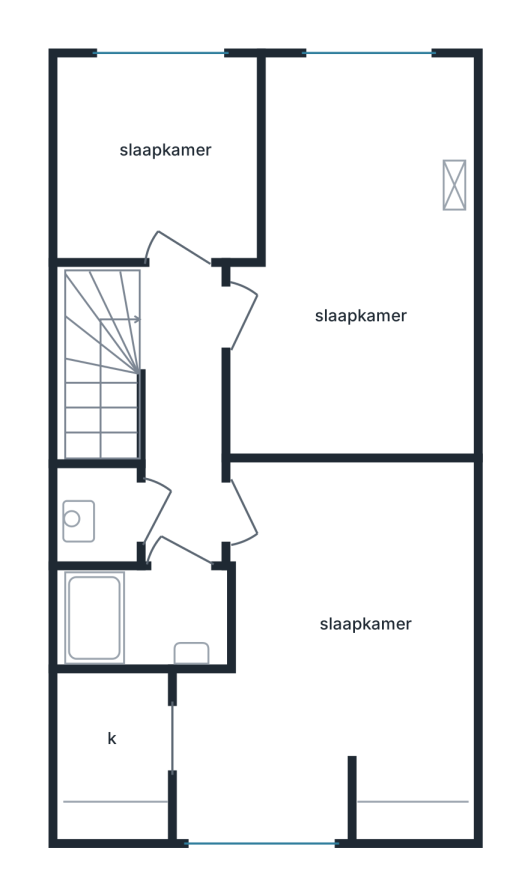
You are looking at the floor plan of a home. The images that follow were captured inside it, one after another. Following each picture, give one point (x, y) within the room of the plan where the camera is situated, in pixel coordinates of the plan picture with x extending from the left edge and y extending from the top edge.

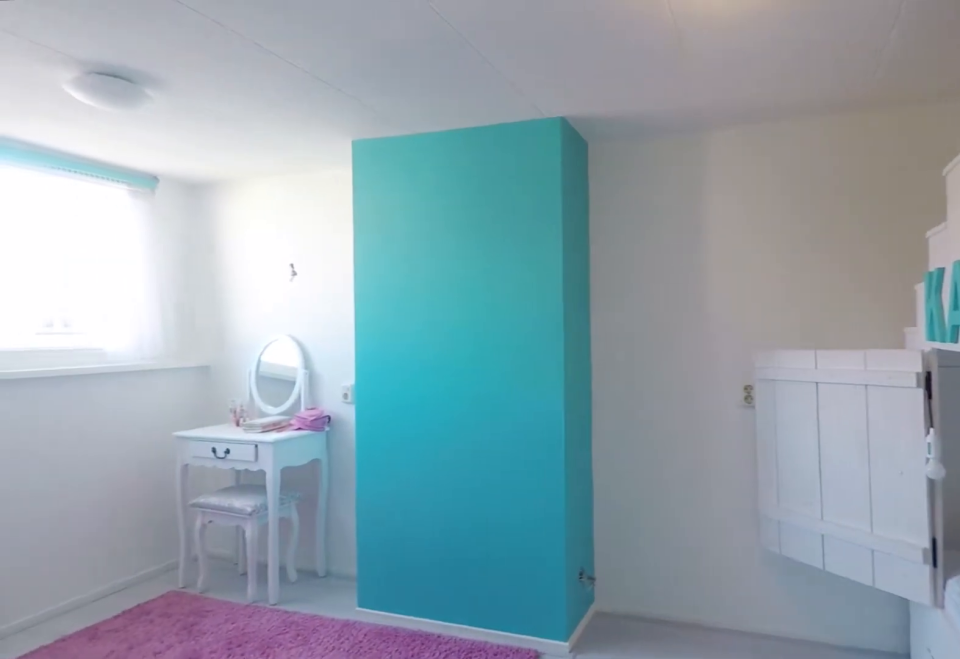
(358, 267)
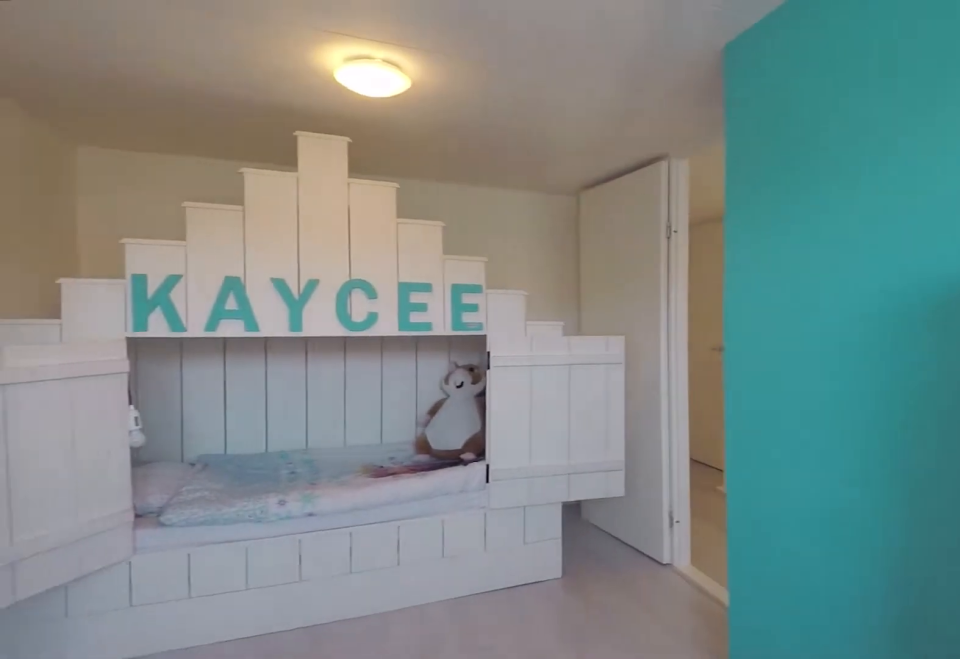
(358, 267)
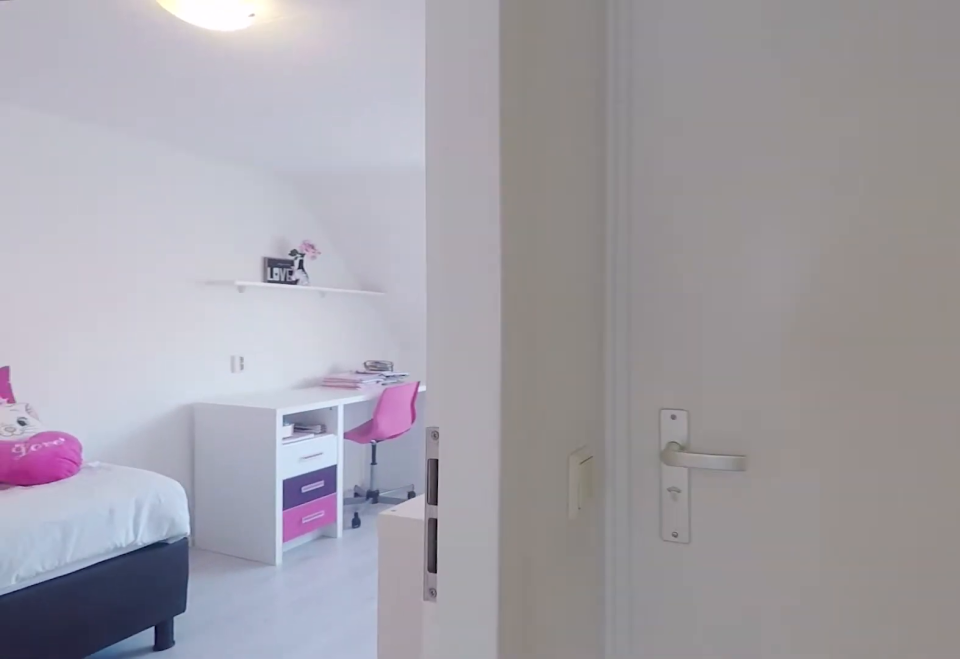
(182, 416)
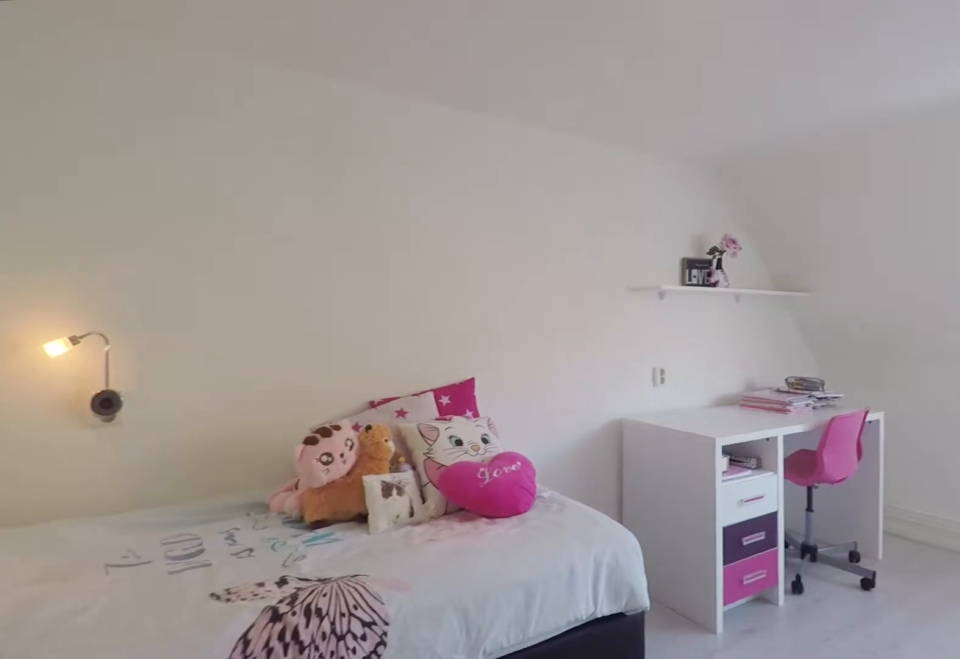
(334, 651)
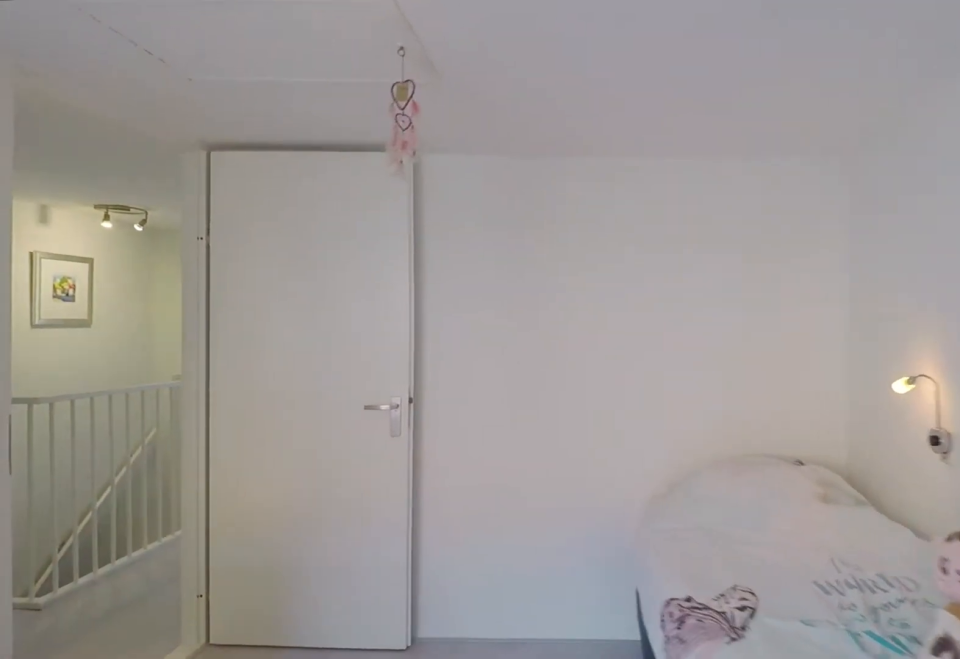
(334, 651)
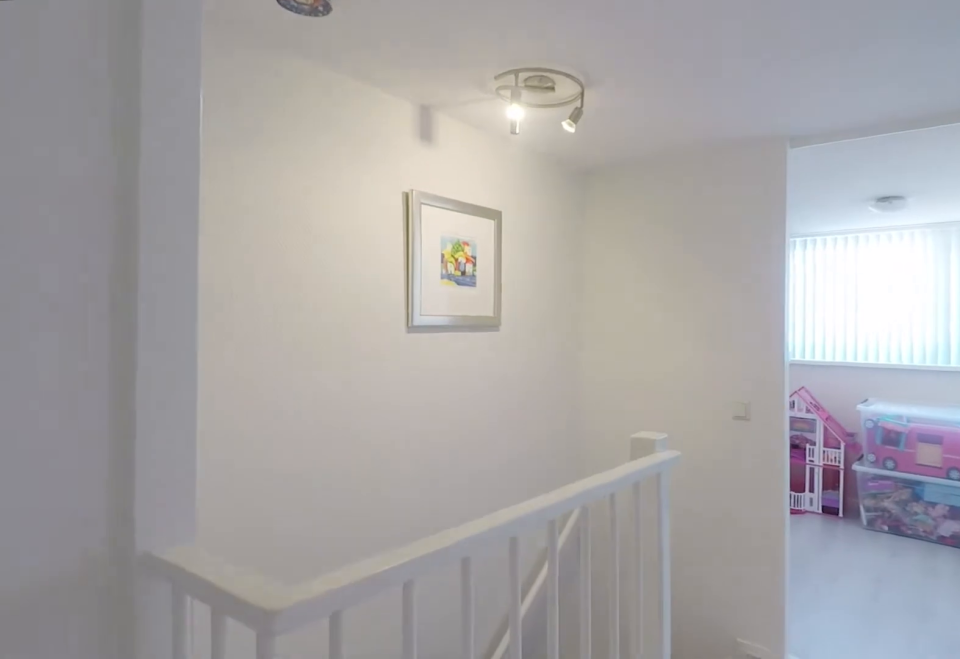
(182, 416)
